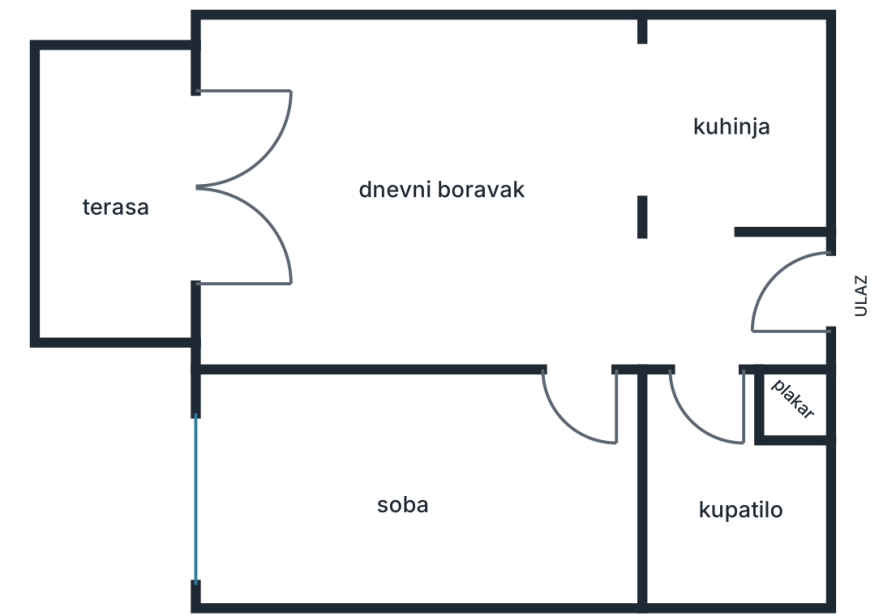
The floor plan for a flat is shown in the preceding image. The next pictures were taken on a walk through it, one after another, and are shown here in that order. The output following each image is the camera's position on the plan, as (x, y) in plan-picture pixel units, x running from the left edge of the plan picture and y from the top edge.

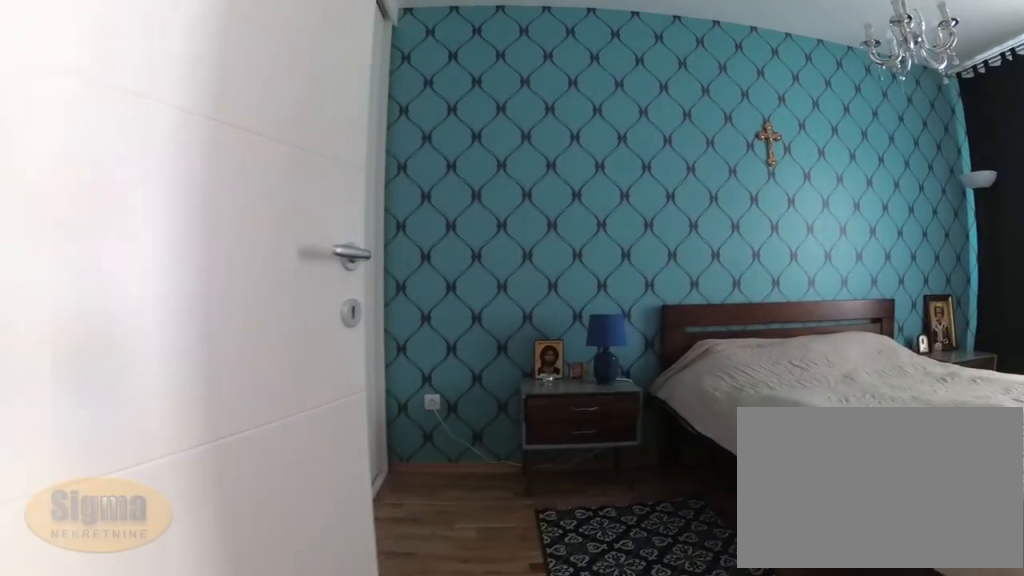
(588, 312)
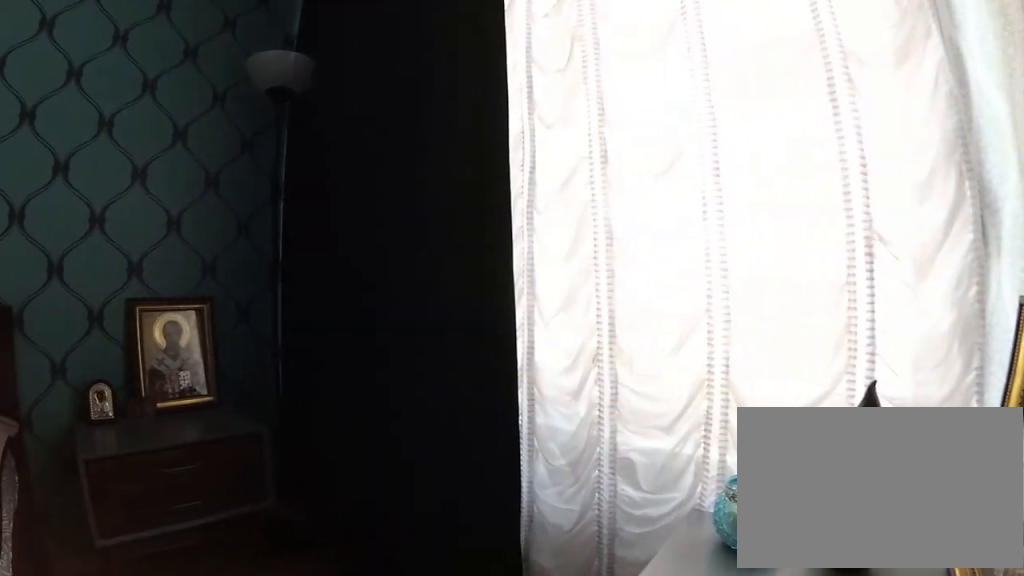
(279, 435)
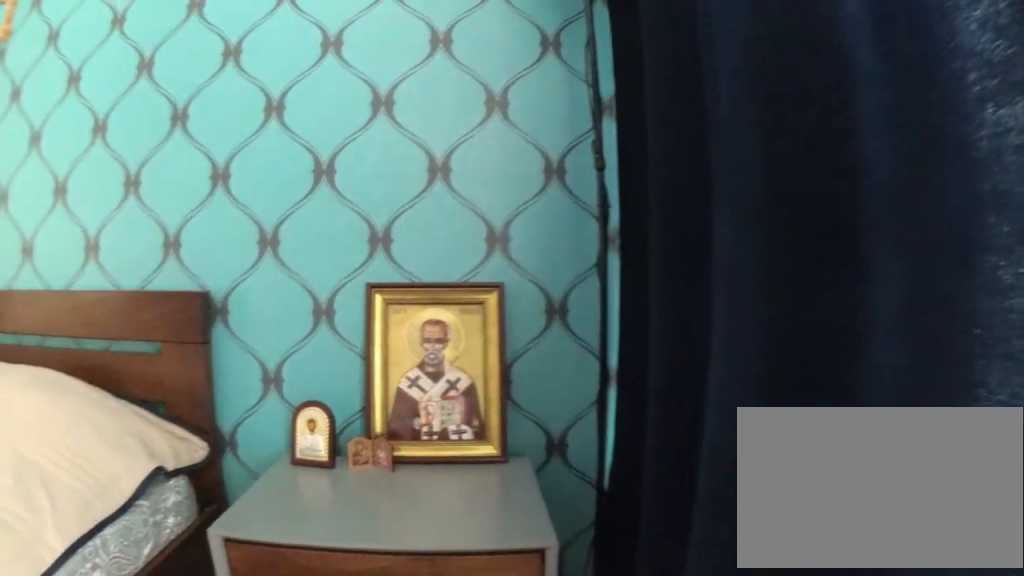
(252, 499)
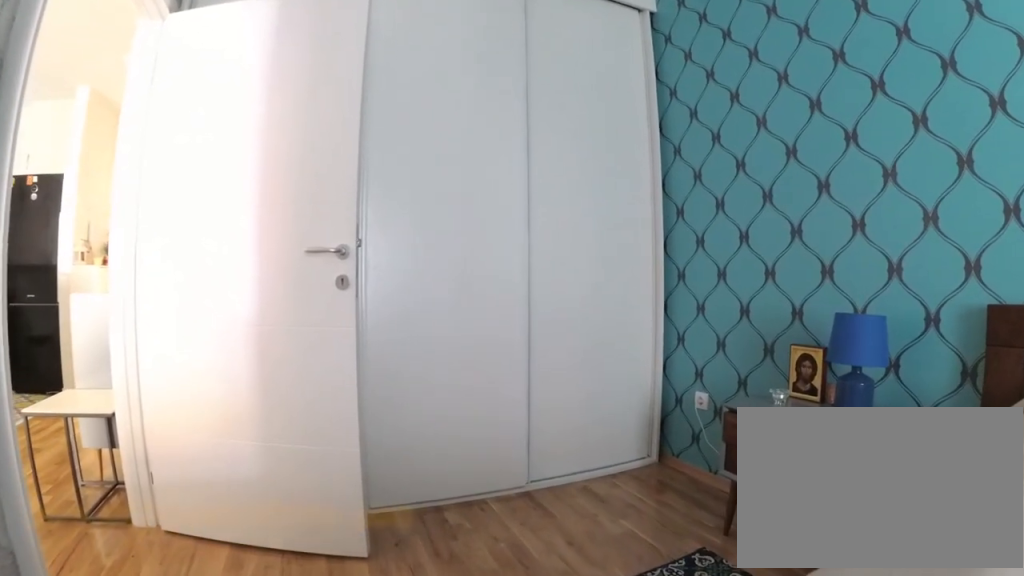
(417, 406)
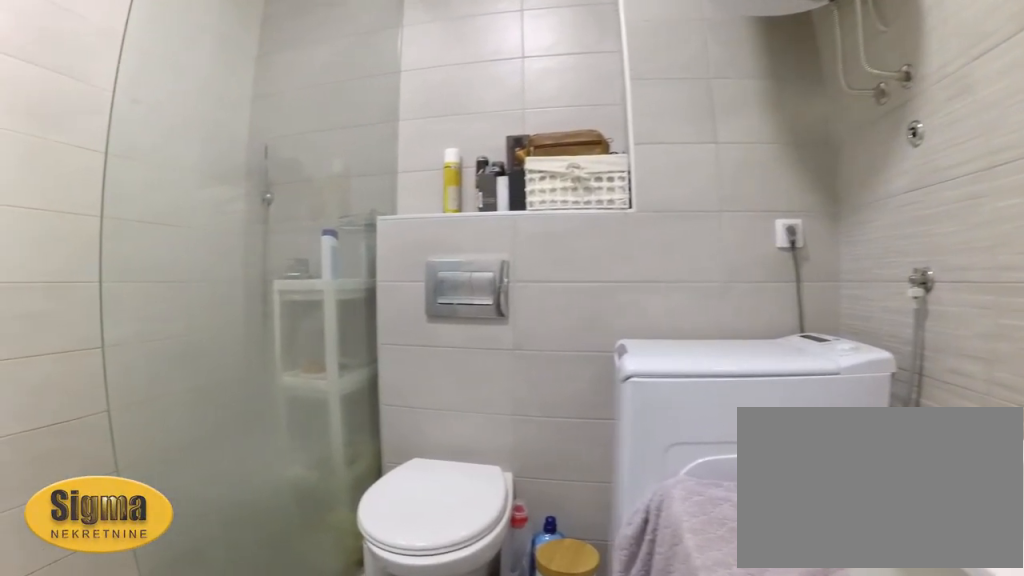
(718, 477)
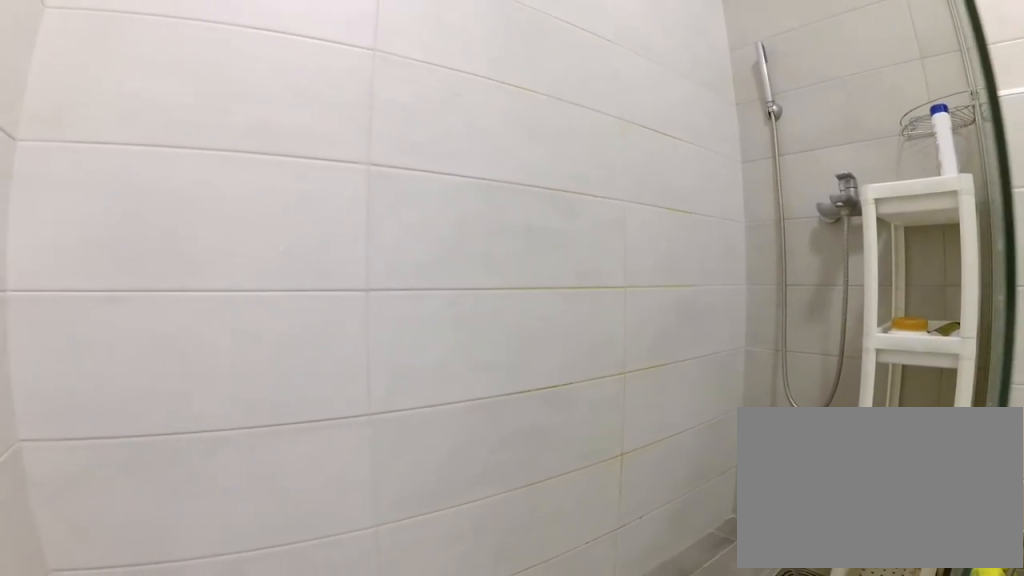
(756, 491)
